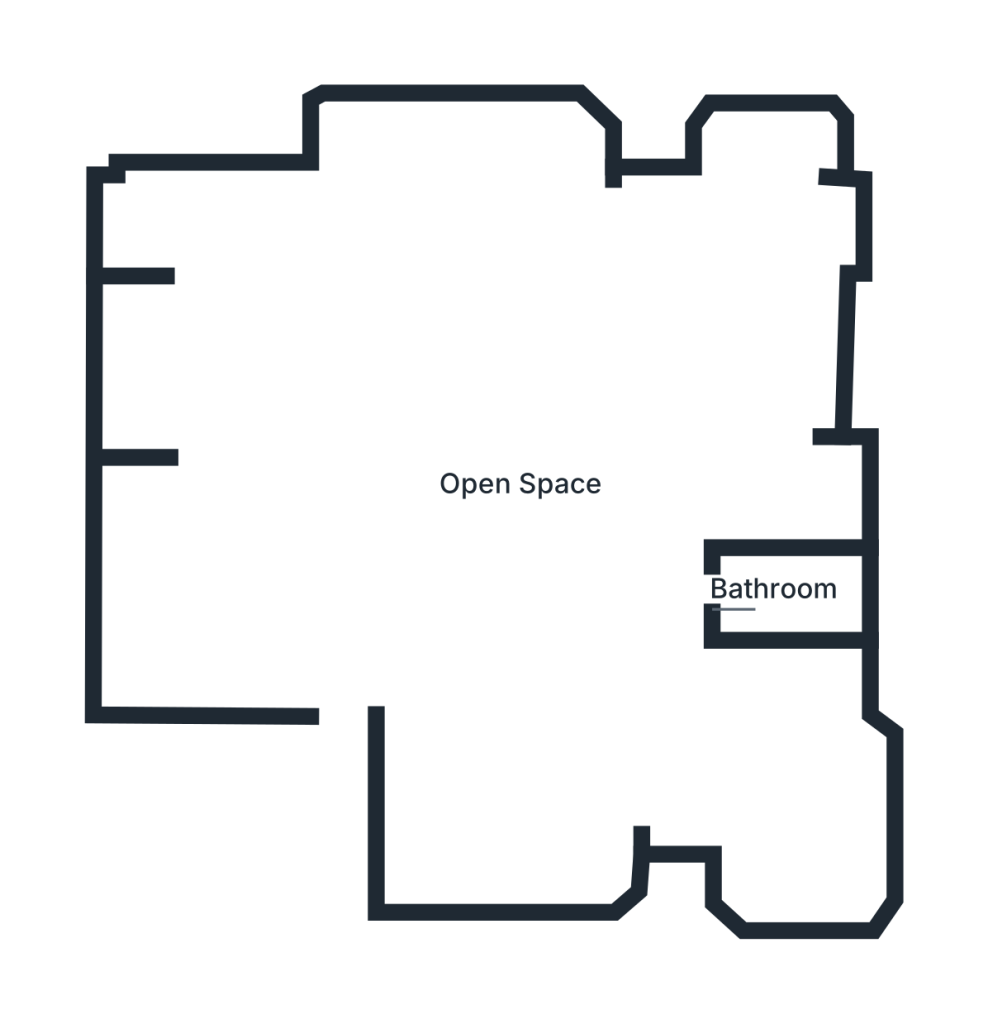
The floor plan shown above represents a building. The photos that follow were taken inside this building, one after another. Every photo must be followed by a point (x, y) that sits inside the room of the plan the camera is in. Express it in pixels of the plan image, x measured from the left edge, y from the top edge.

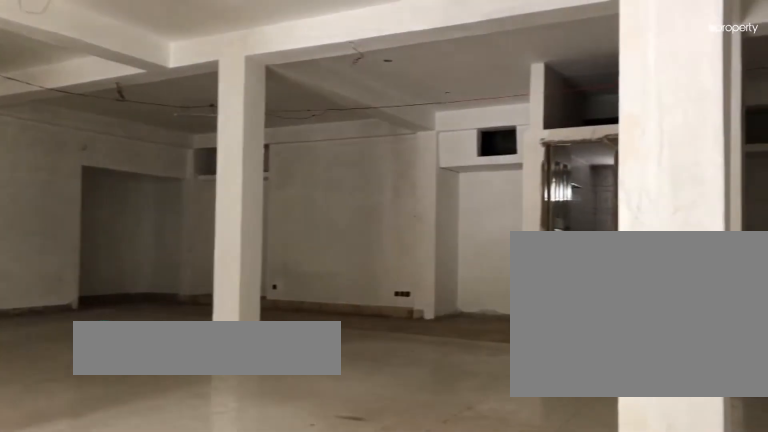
(371, 605)
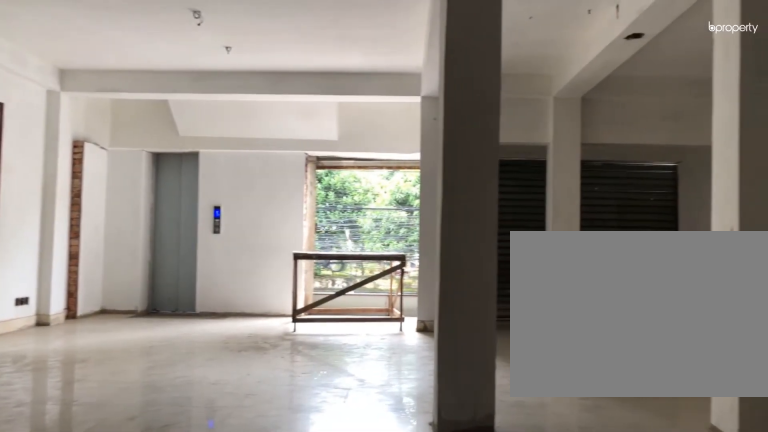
(621, 614)
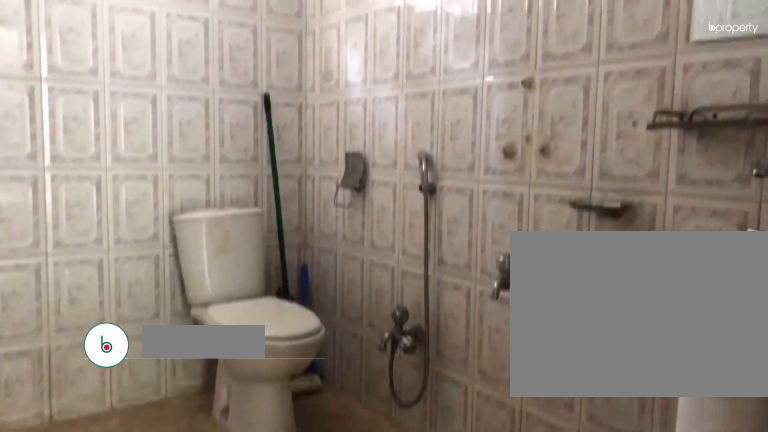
(787, 593)
